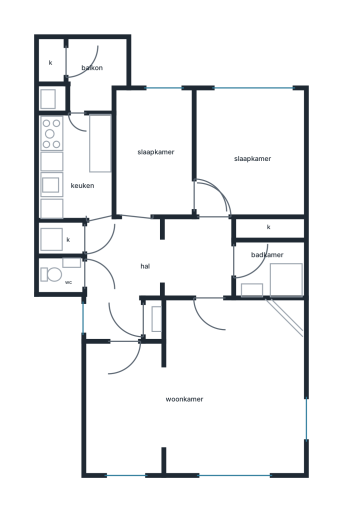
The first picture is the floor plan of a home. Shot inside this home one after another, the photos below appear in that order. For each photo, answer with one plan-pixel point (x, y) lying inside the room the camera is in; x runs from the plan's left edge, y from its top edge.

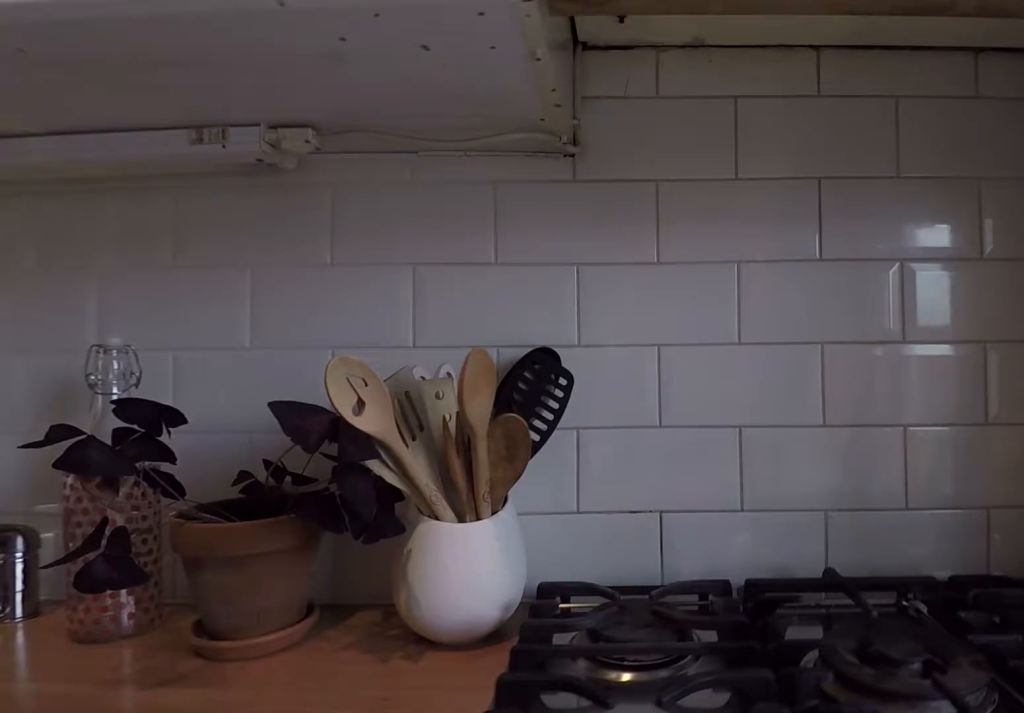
(76, 165)
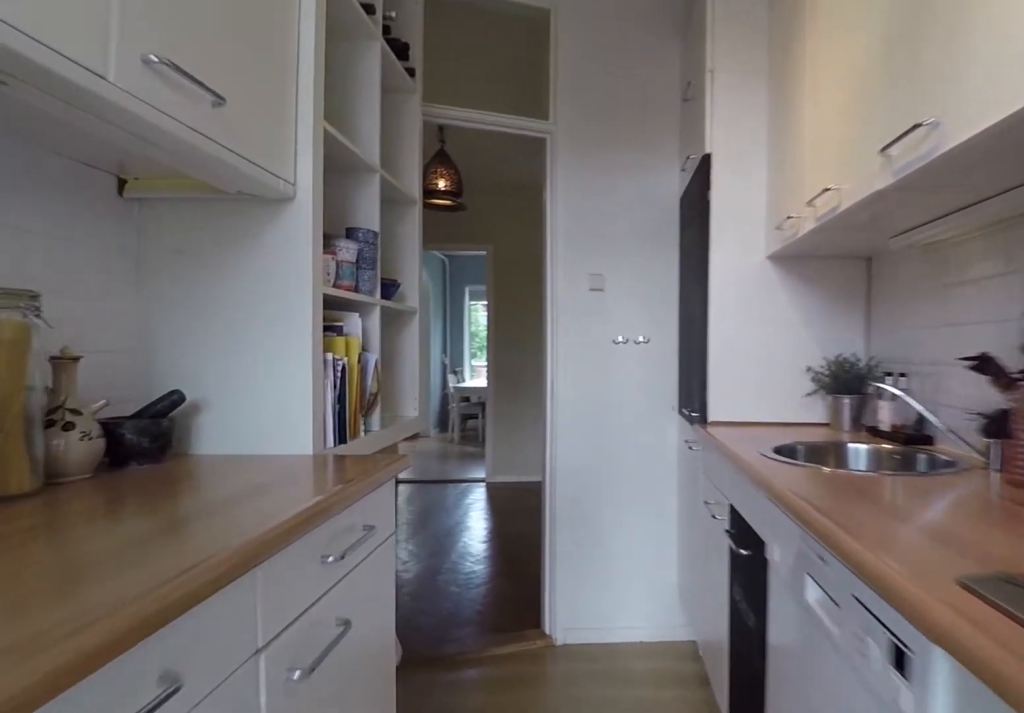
(76, 165)
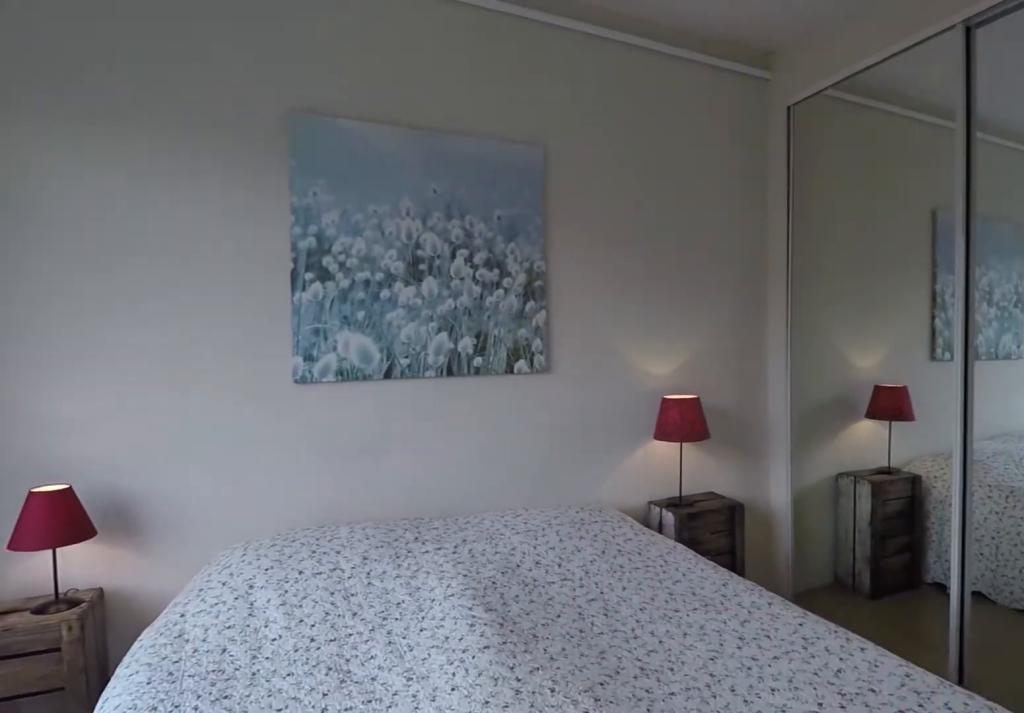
(248, 153)
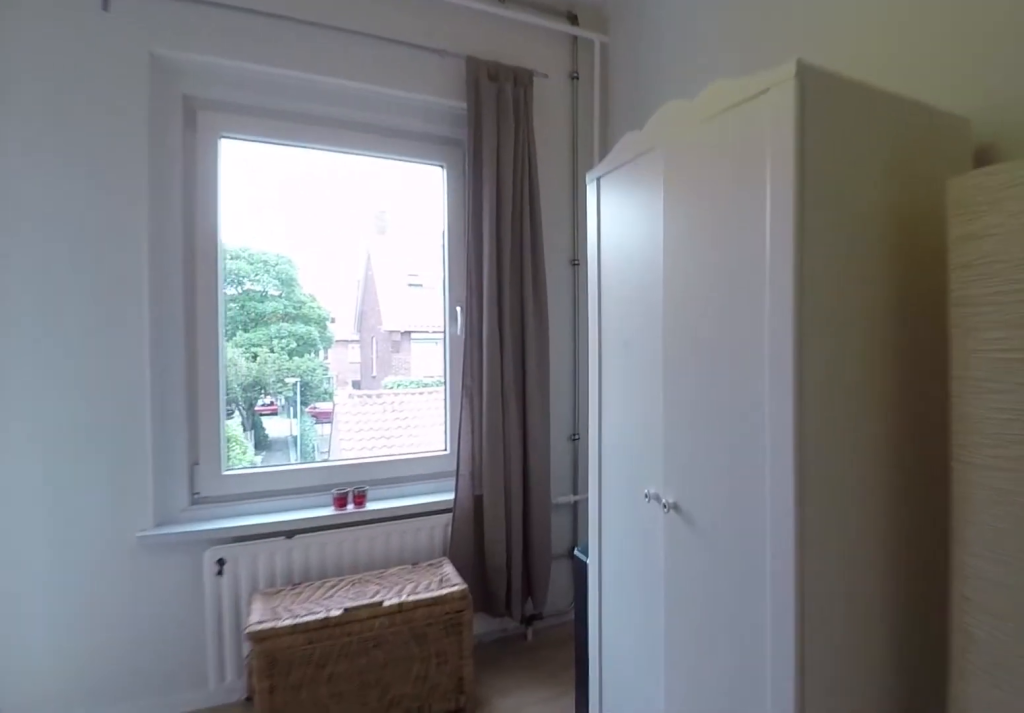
(154, 153)
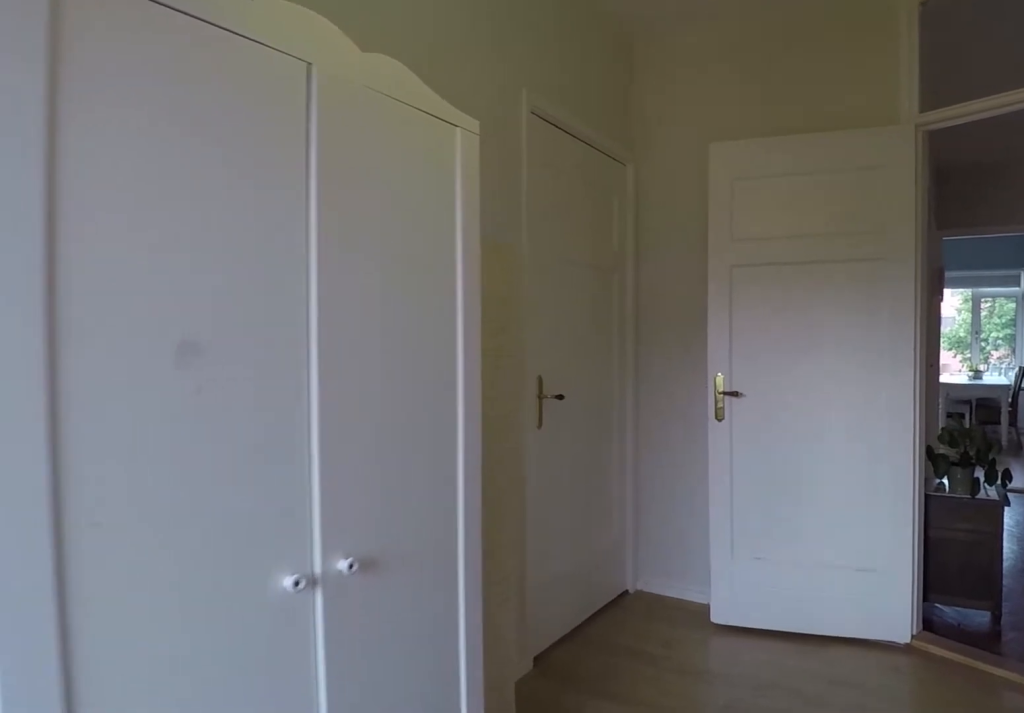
(154, 153)
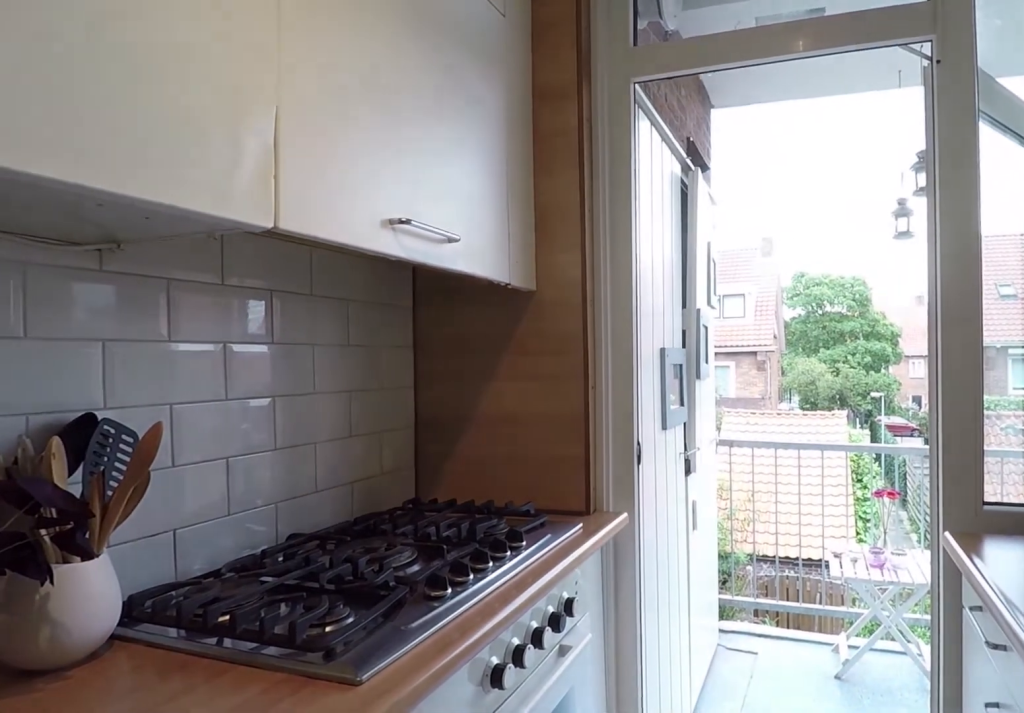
(76, 166)
